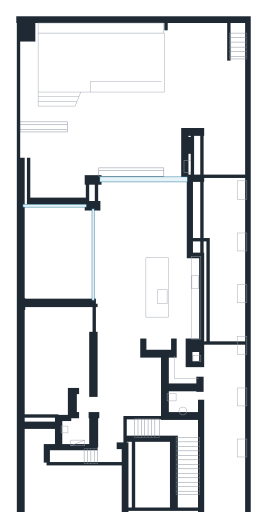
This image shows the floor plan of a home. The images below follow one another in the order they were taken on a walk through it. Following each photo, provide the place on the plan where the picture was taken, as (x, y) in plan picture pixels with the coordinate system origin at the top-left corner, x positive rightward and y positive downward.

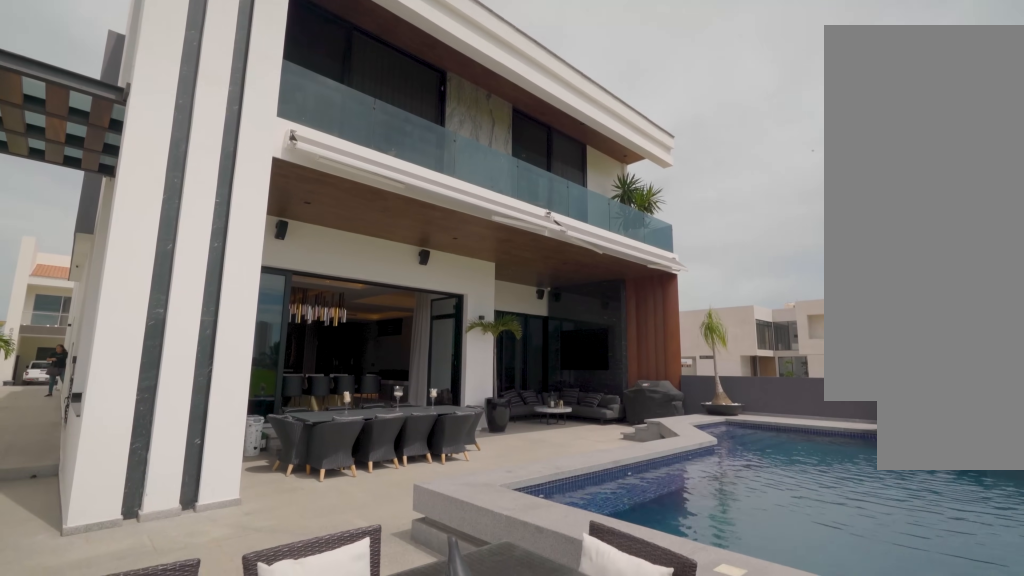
(211, 67)
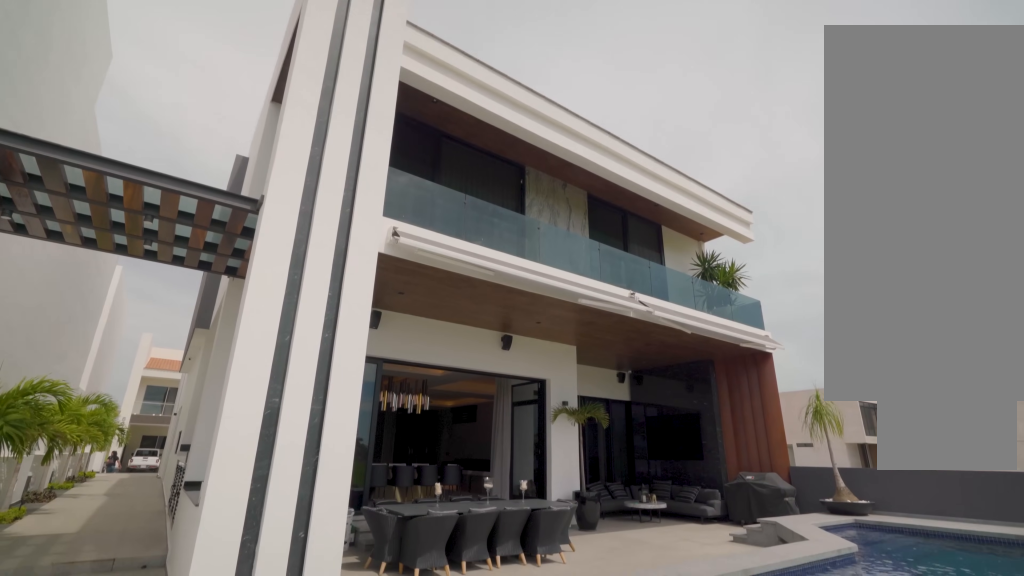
(211, 67)
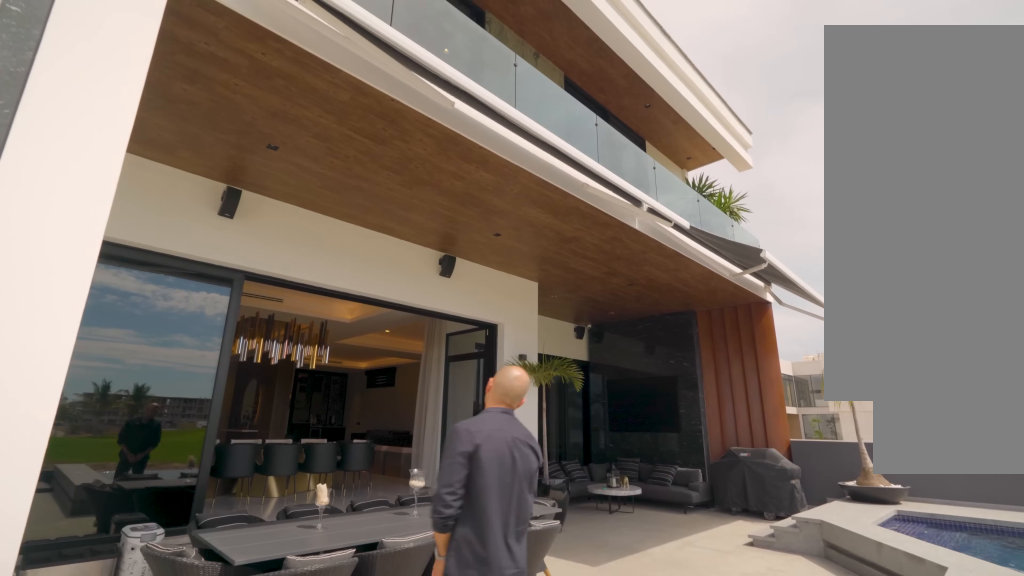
(174, 132)
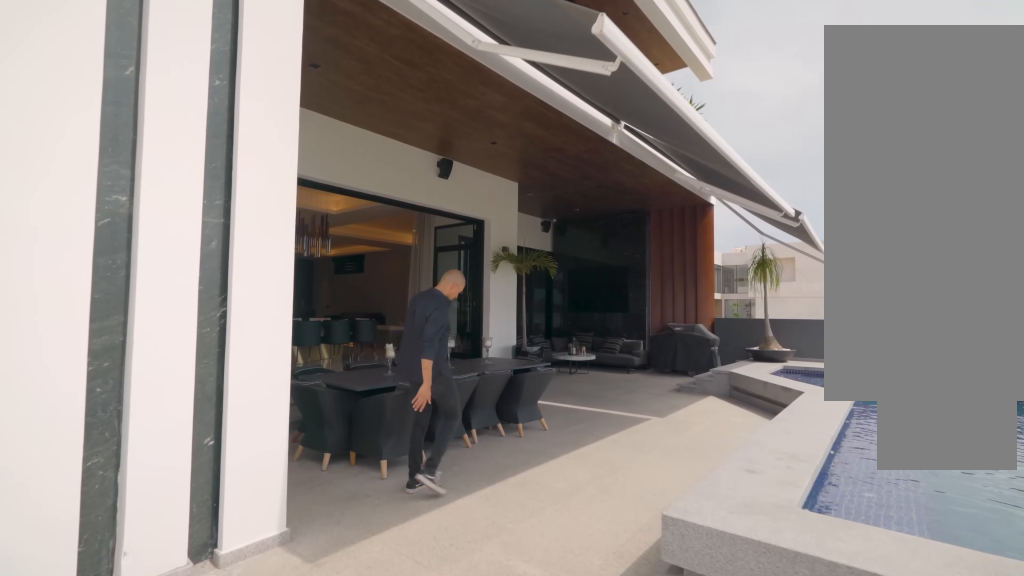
(186, 87)
